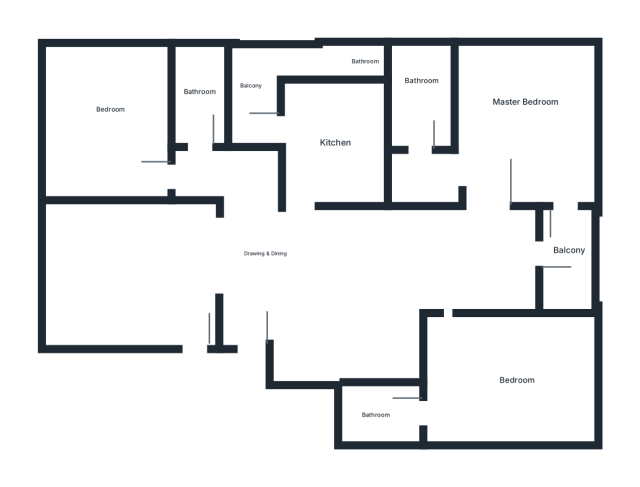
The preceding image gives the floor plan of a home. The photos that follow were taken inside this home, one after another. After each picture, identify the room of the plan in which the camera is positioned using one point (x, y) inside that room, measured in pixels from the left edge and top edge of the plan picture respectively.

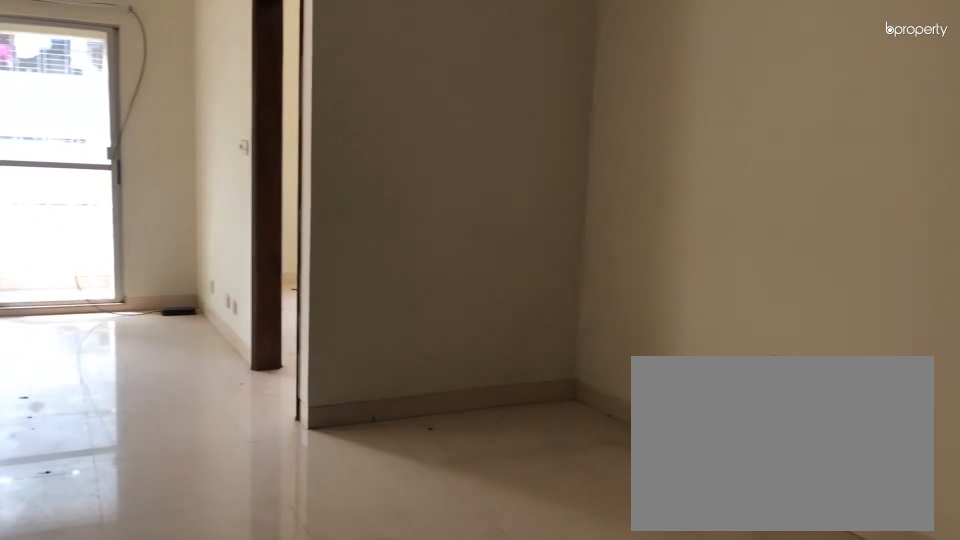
(312, 289)
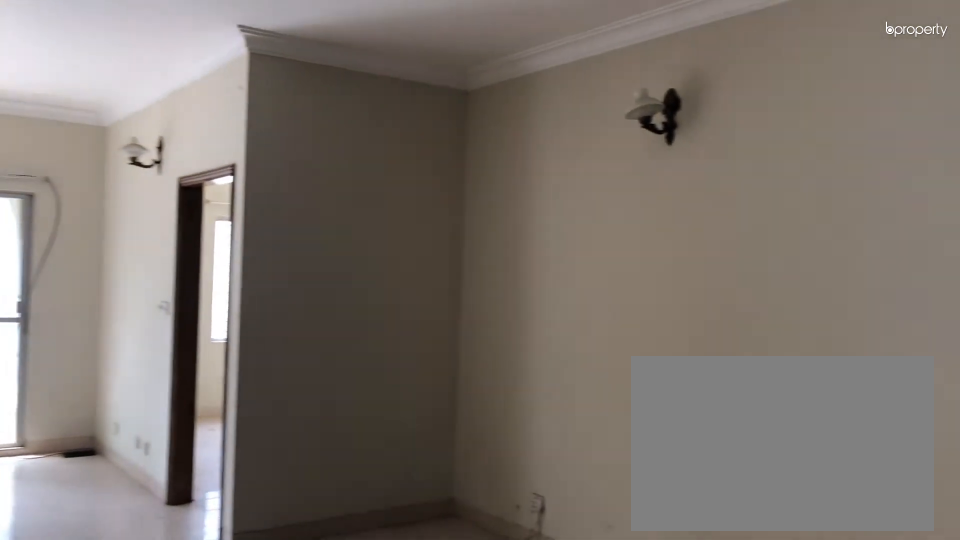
(313, 289)
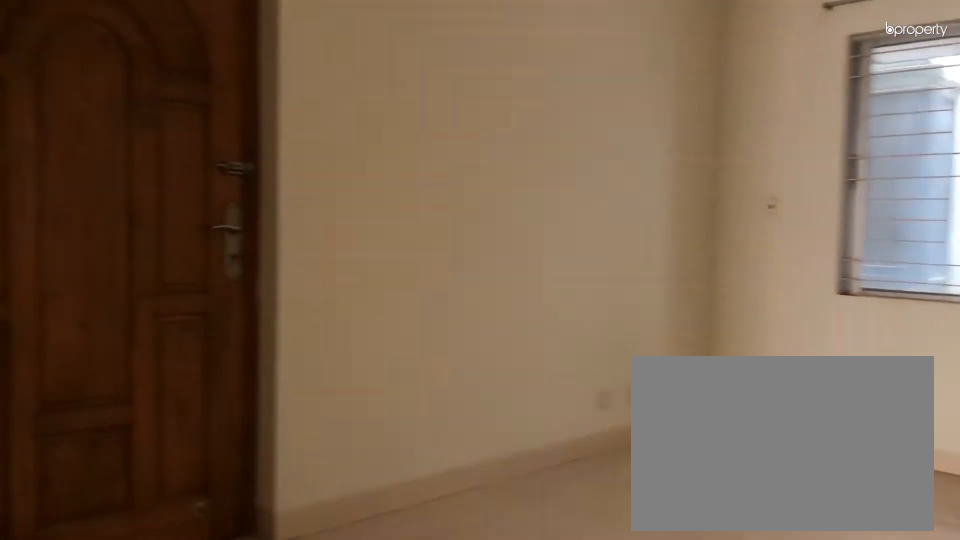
(120, 267)
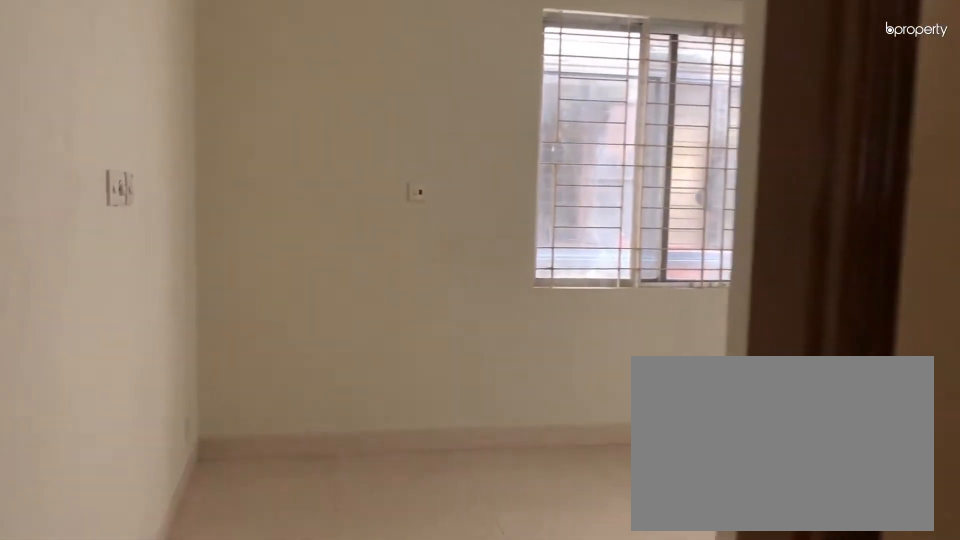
(182, 174)
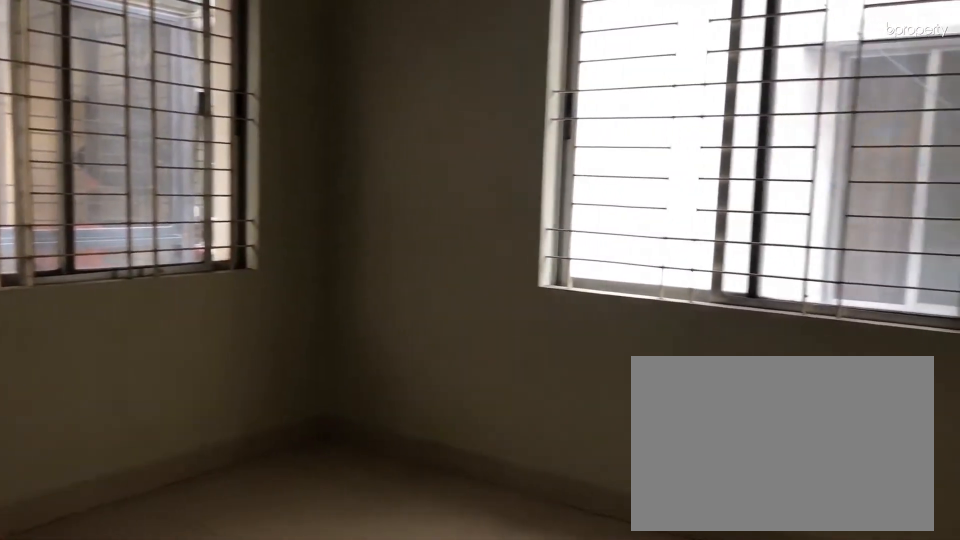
(118, 116)
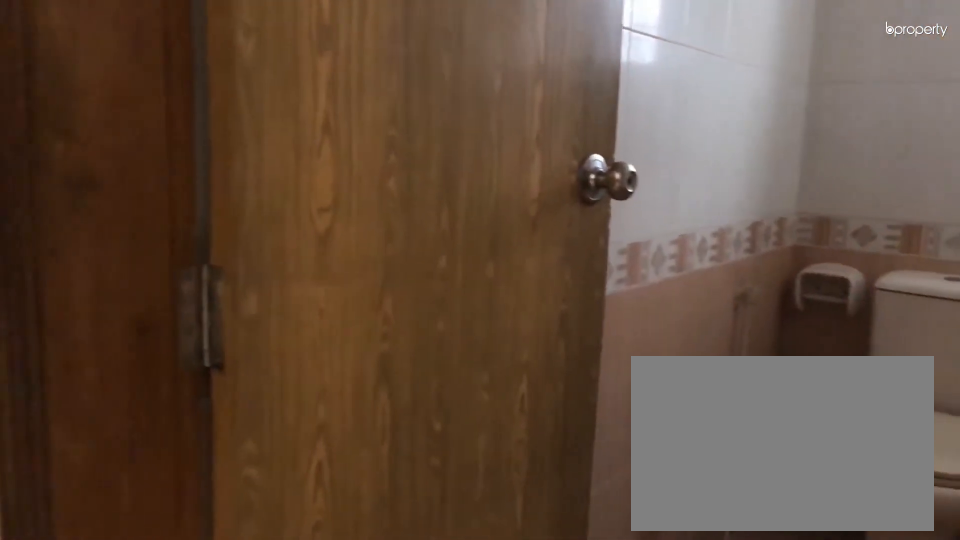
(205, 91)
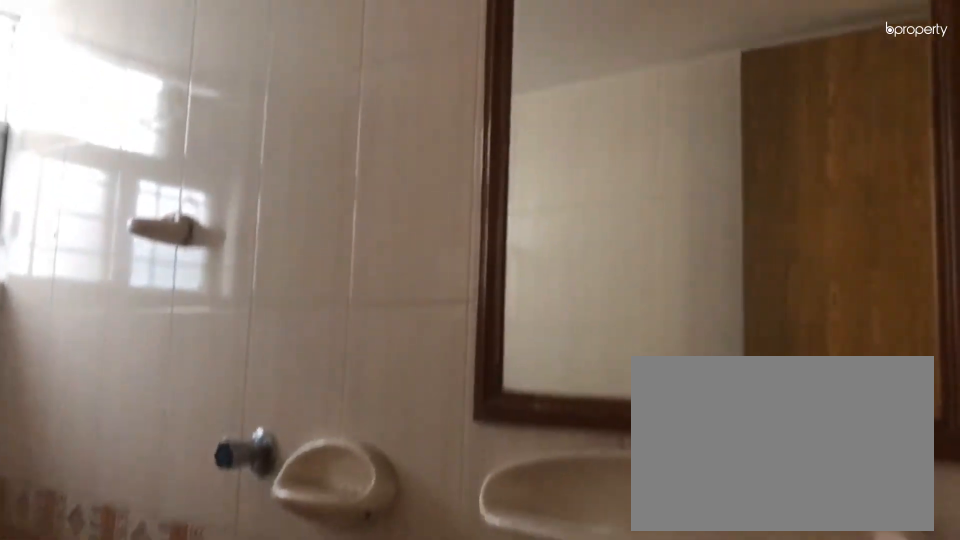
(205, 91)
